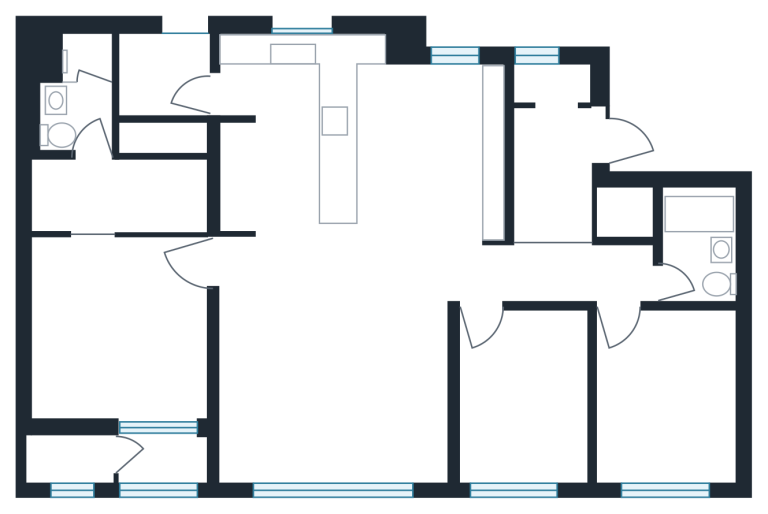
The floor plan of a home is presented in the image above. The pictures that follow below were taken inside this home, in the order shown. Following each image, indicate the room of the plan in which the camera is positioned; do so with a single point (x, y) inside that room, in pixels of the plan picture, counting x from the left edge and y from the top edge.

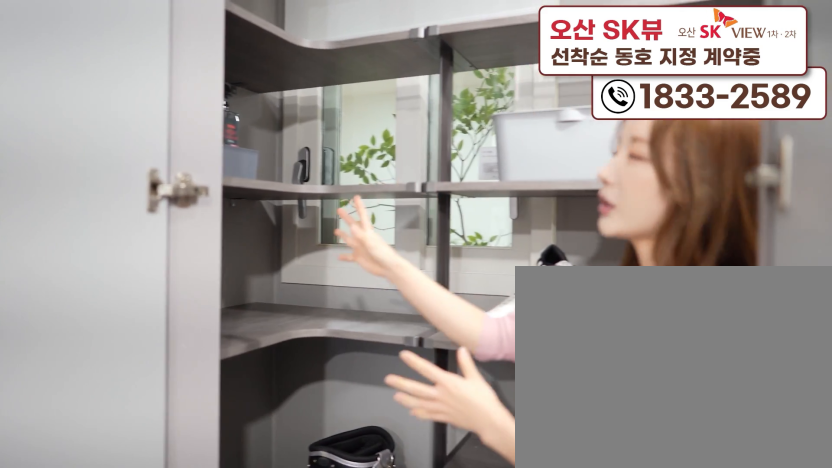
(559, 153)
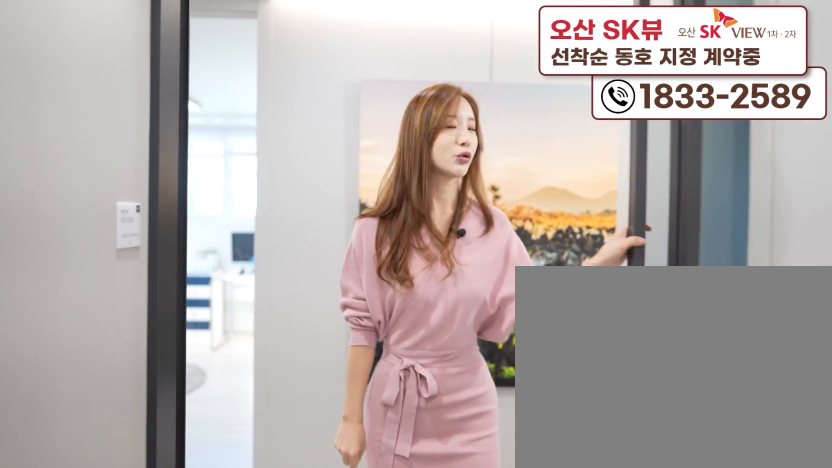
(559, 153)
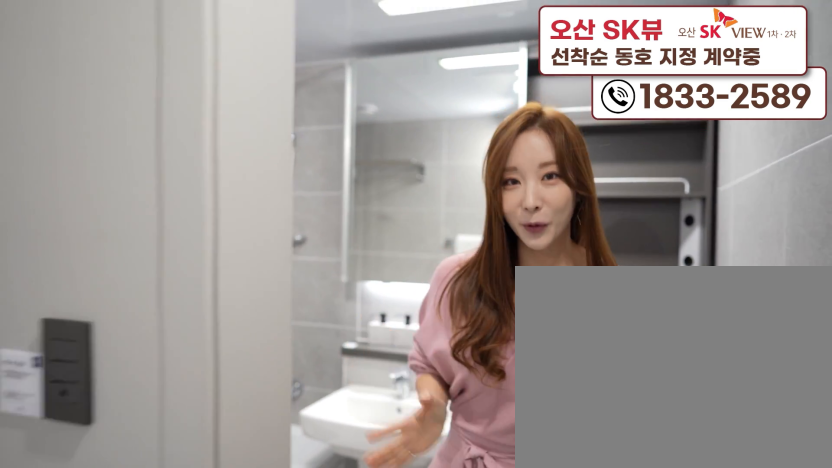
(705, 267)
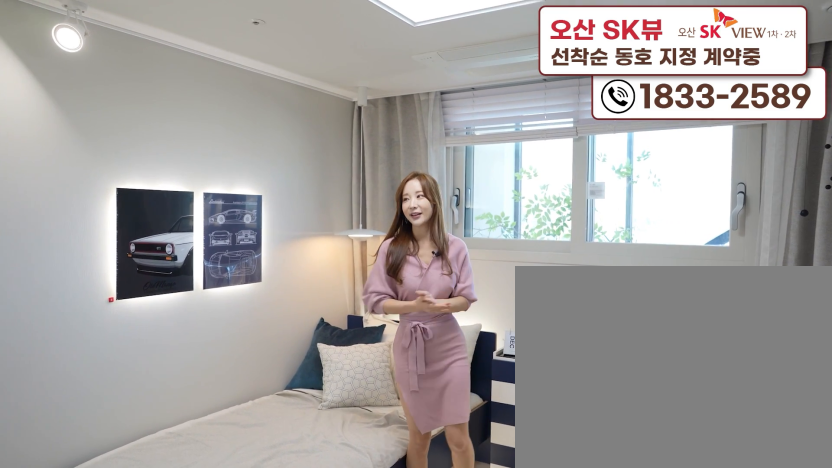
(659, 437)
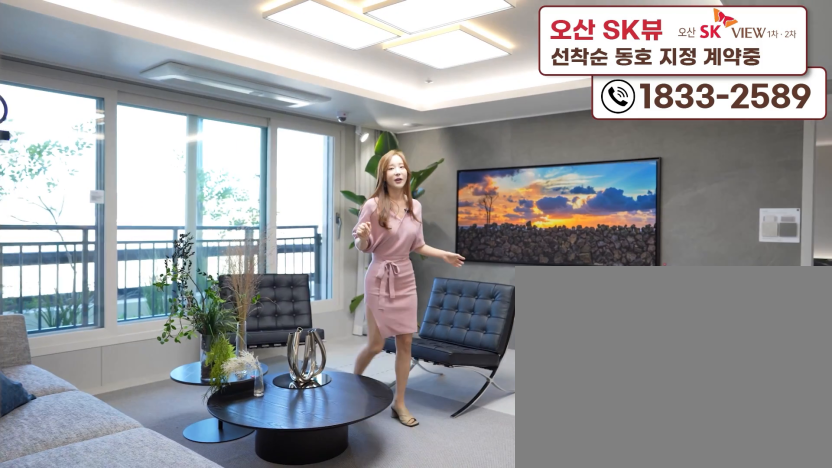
(337, 423)
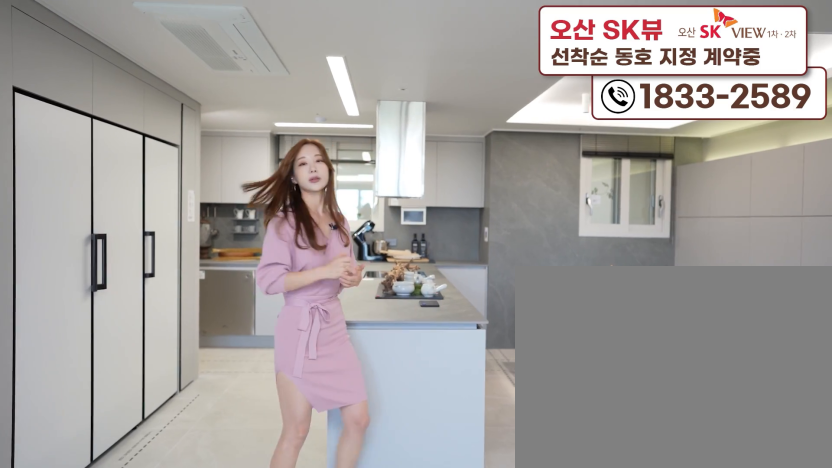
(306, 243)
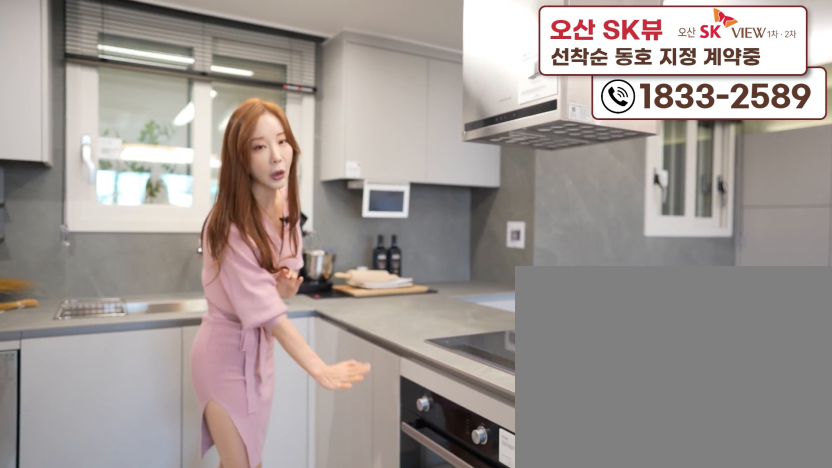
(306, 243)
